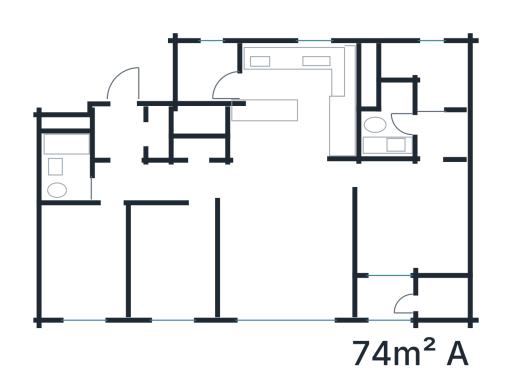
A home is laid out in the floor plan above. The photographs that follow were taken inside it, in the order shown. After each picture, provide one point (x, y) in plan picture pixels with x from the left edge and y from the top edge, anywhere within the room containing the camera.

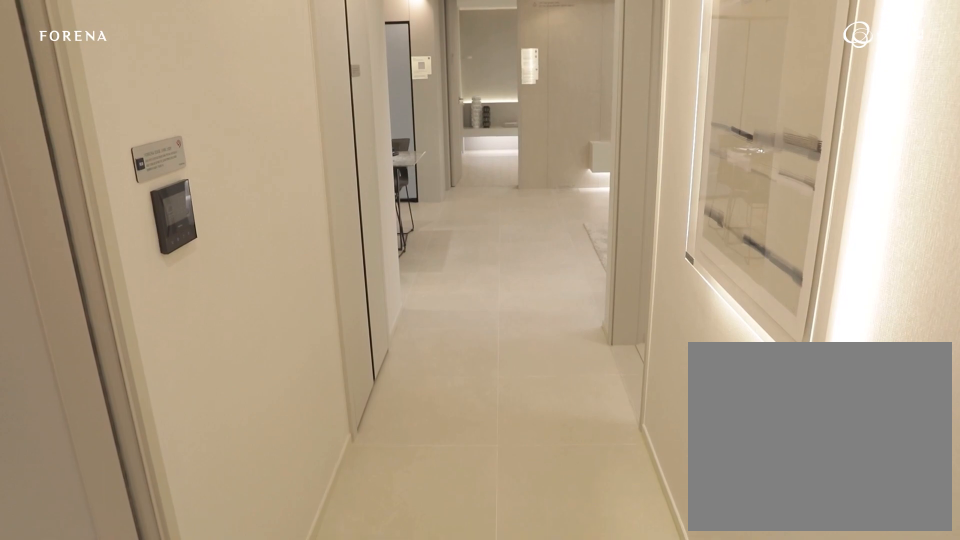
(182, 181)
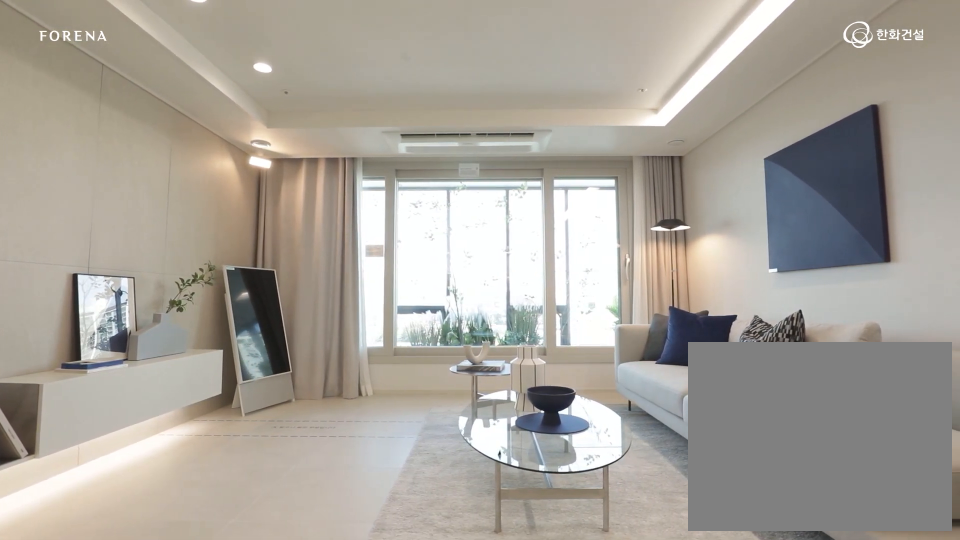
(290, 247)
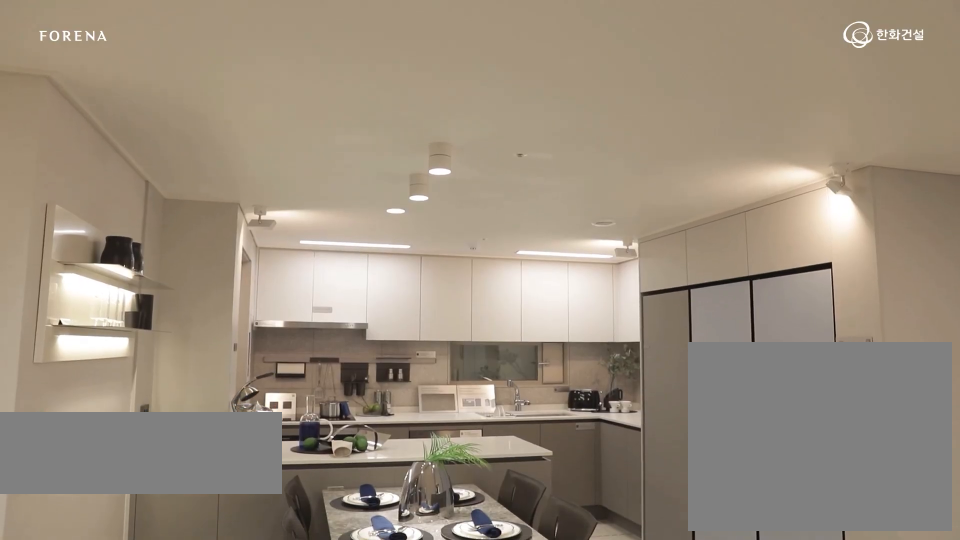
(281, 143)
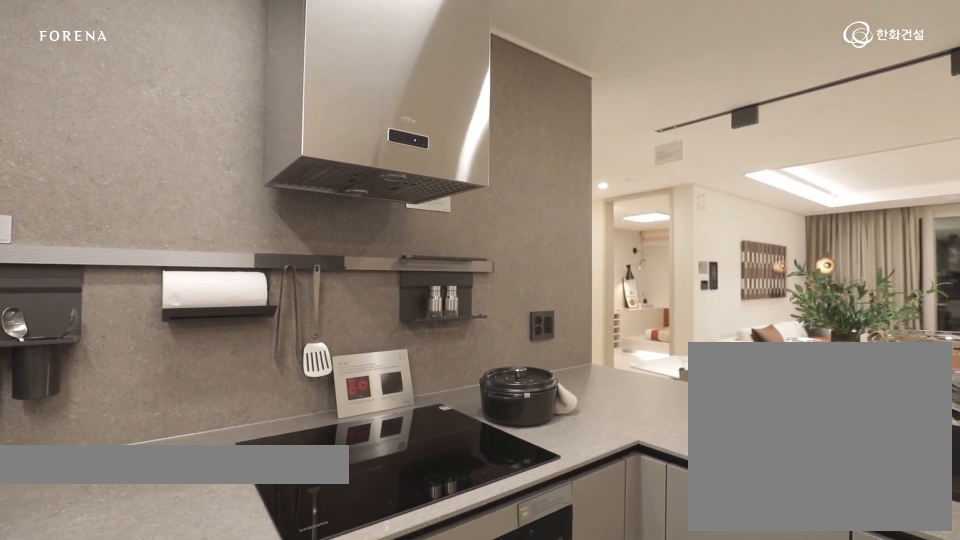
(281, 143)
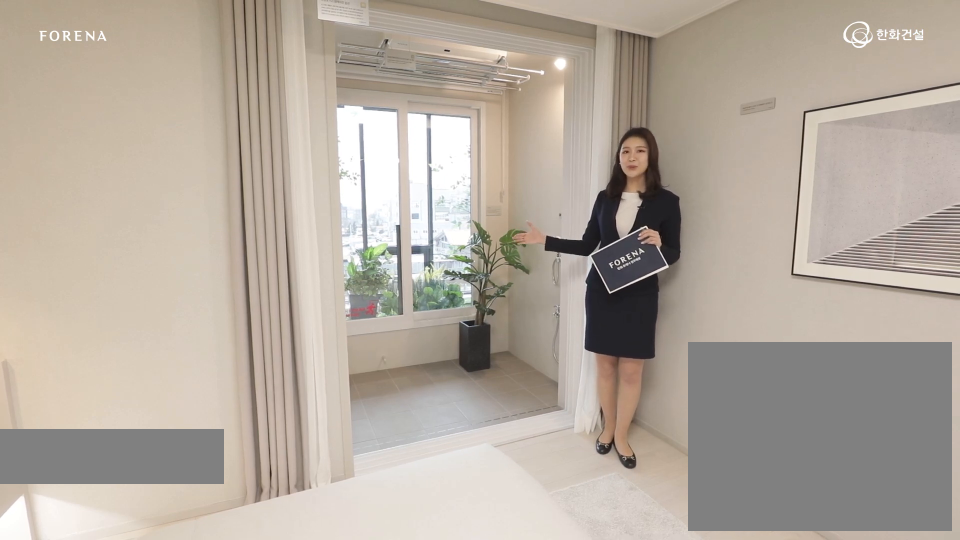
(413, 210)
